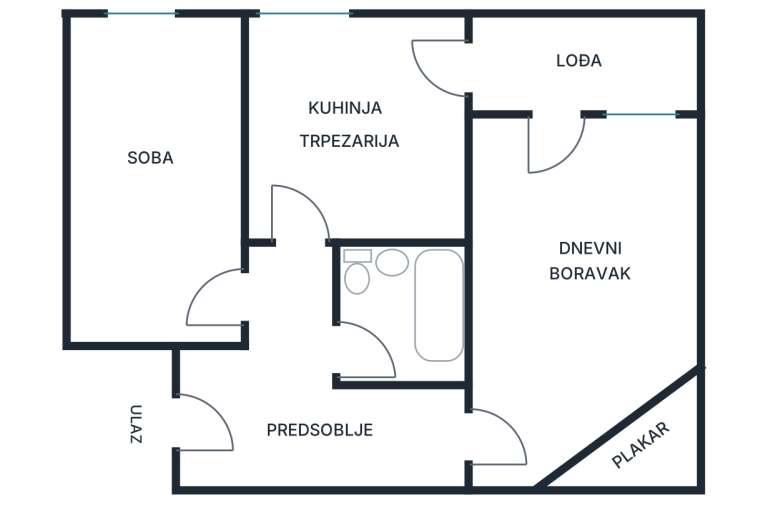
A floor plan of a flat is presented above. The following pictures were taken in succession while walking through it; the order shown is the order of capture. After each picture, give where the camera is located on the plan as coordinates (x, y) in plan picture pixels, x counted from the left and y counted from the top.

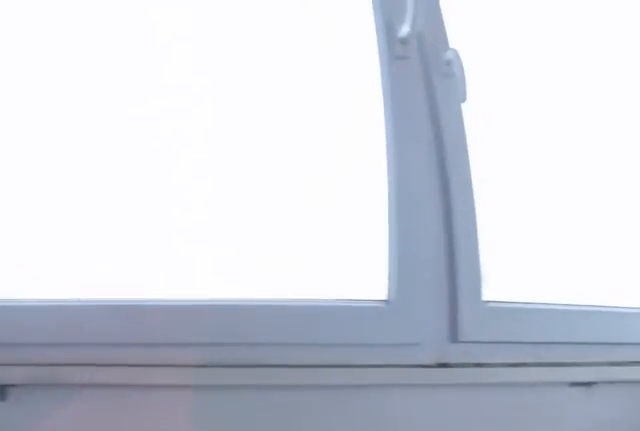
(550, 106)
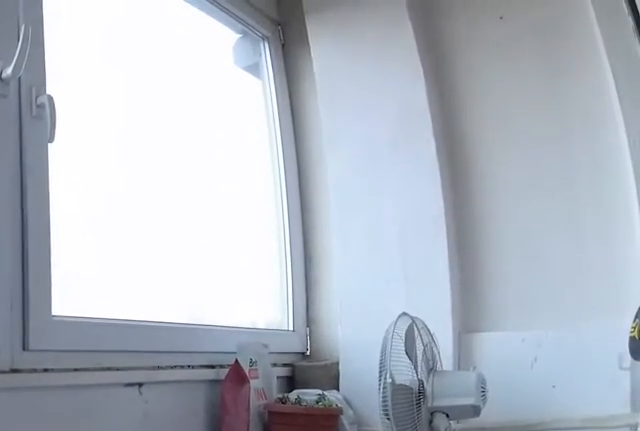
(537, 90)
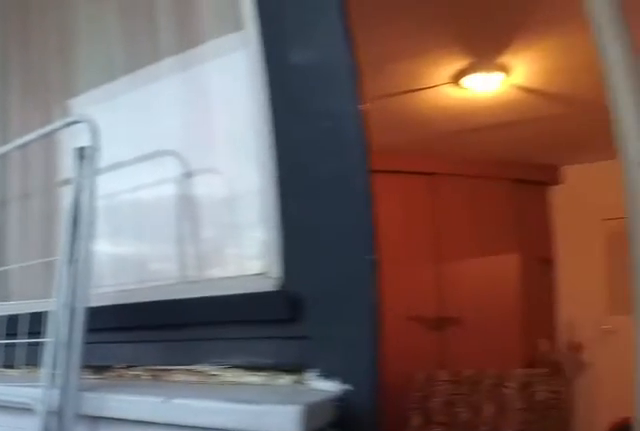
(547, 72)
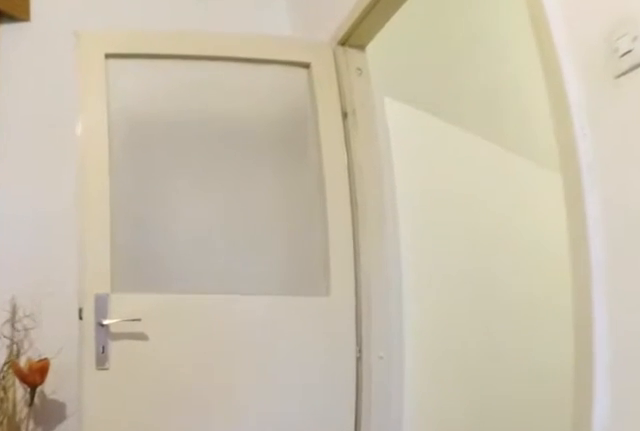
(523, 361)
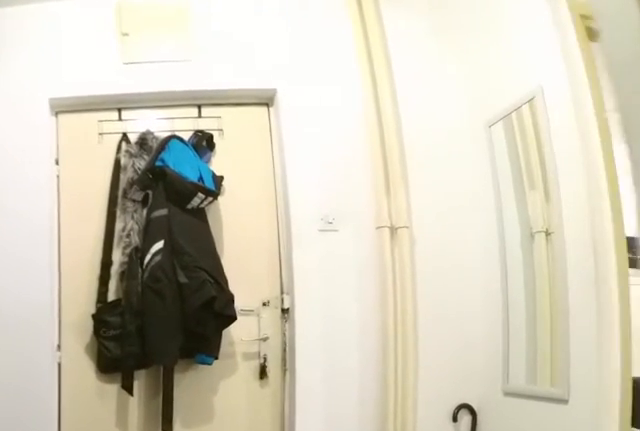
(357, 434)
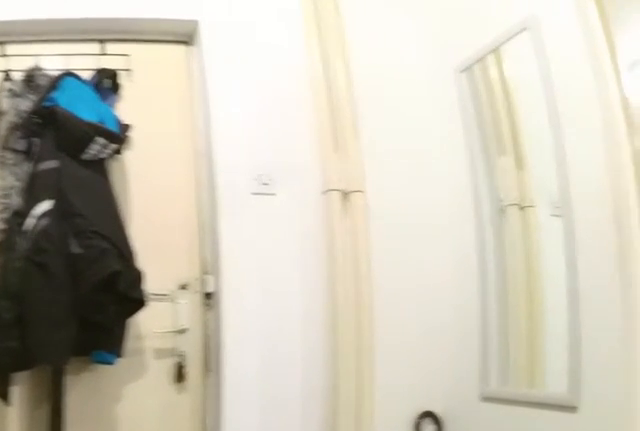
(305, 434)
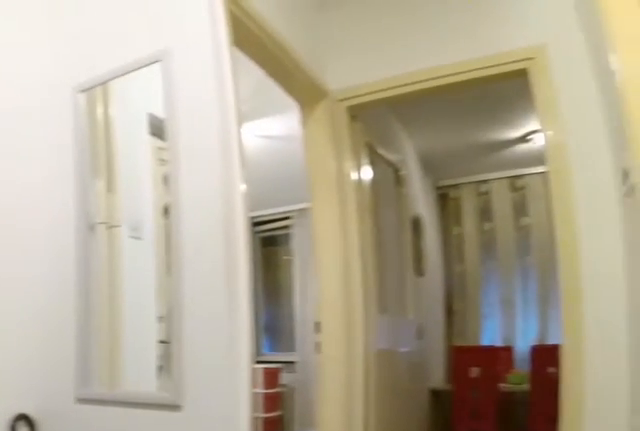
(301, 446)
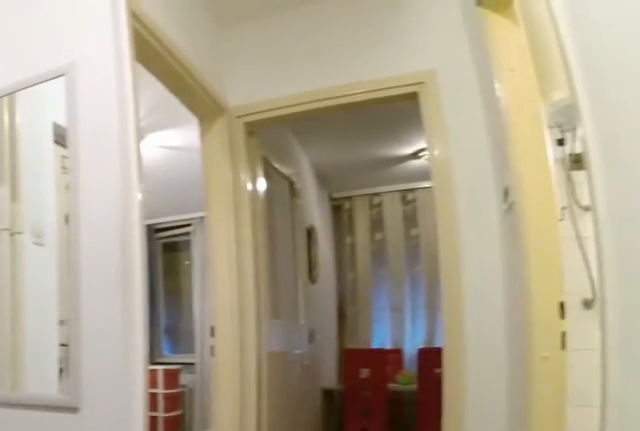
(297, 450)
